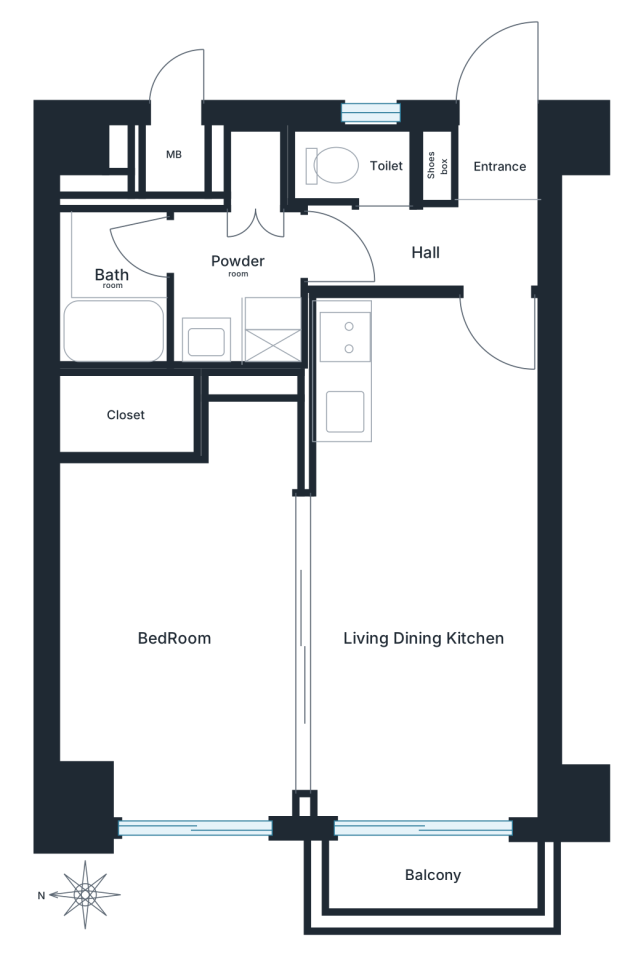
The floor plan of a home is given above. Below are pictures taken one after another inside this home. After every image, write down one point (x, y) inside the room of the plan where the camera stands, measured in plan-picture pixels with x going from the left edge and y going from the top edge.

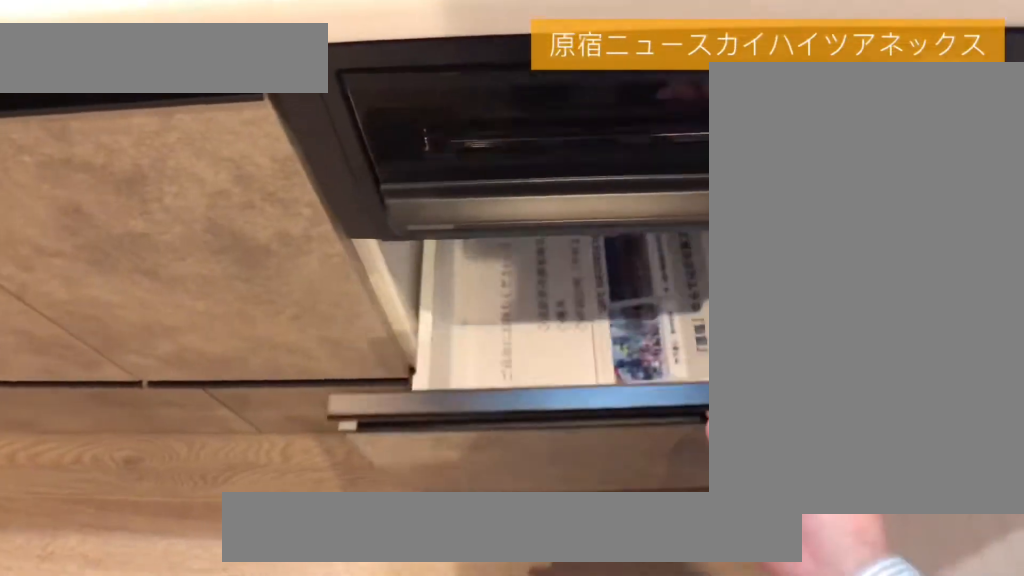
(429, 382)
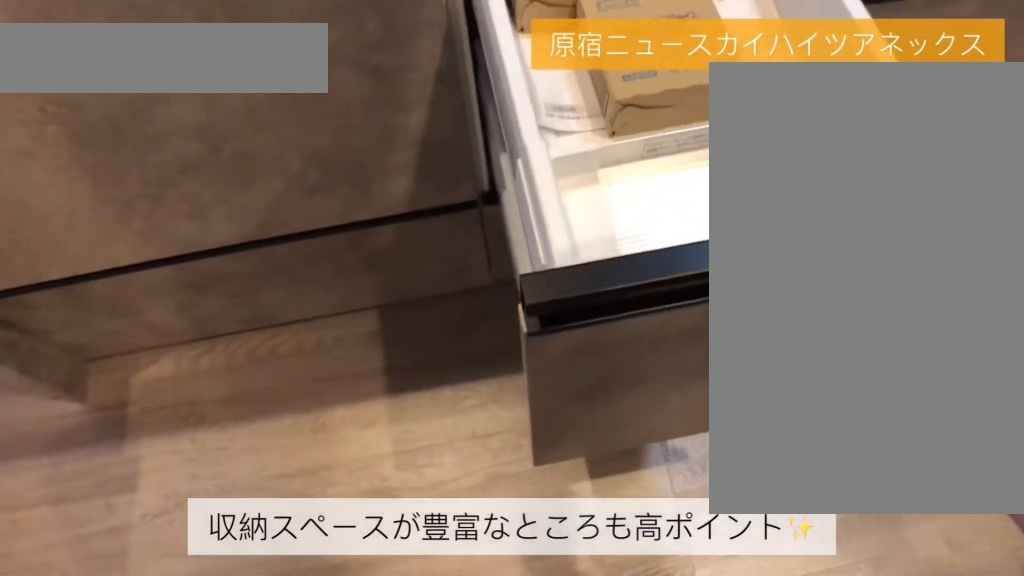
(431, 384)
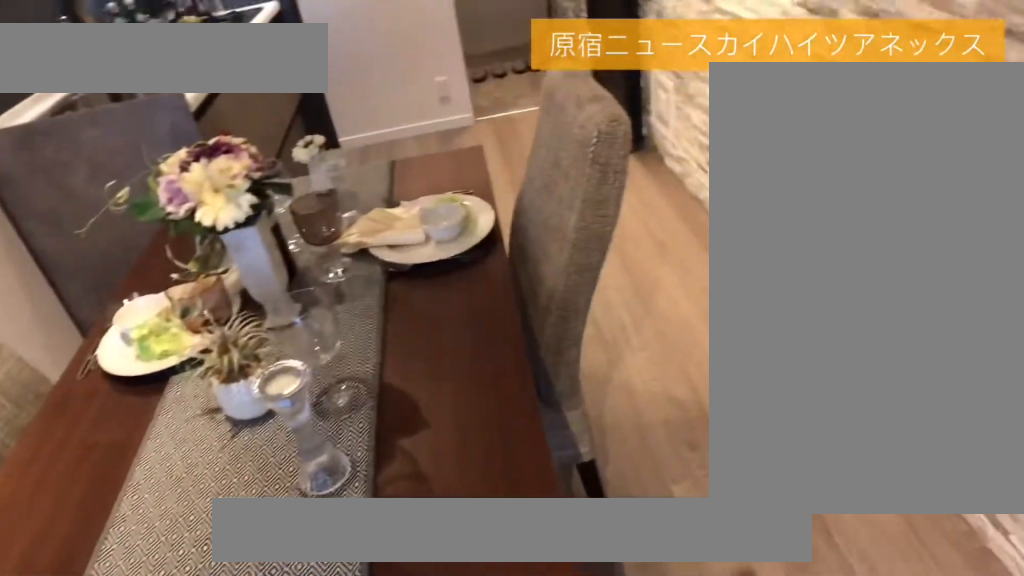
(429, 640)
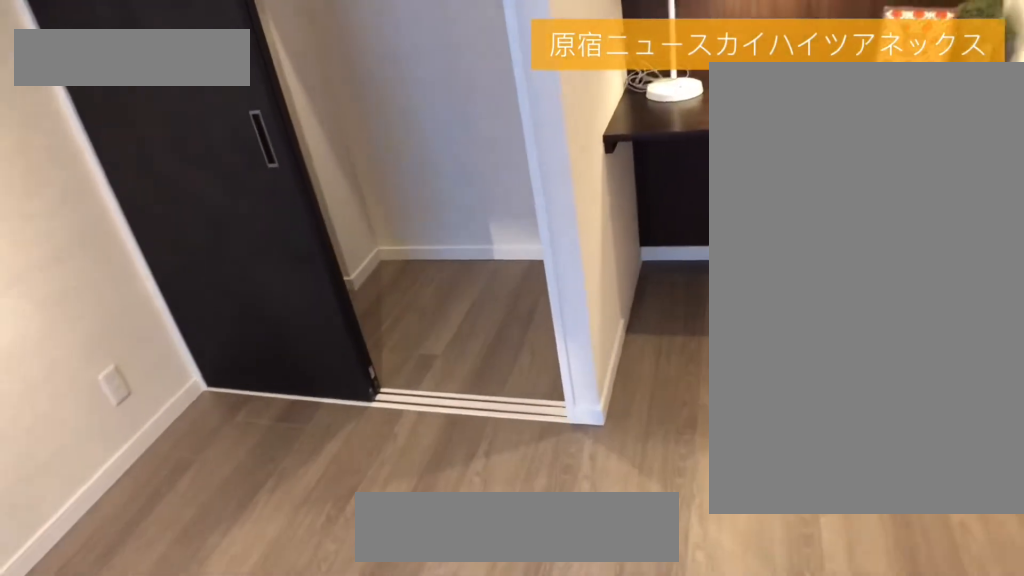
(182, 638)
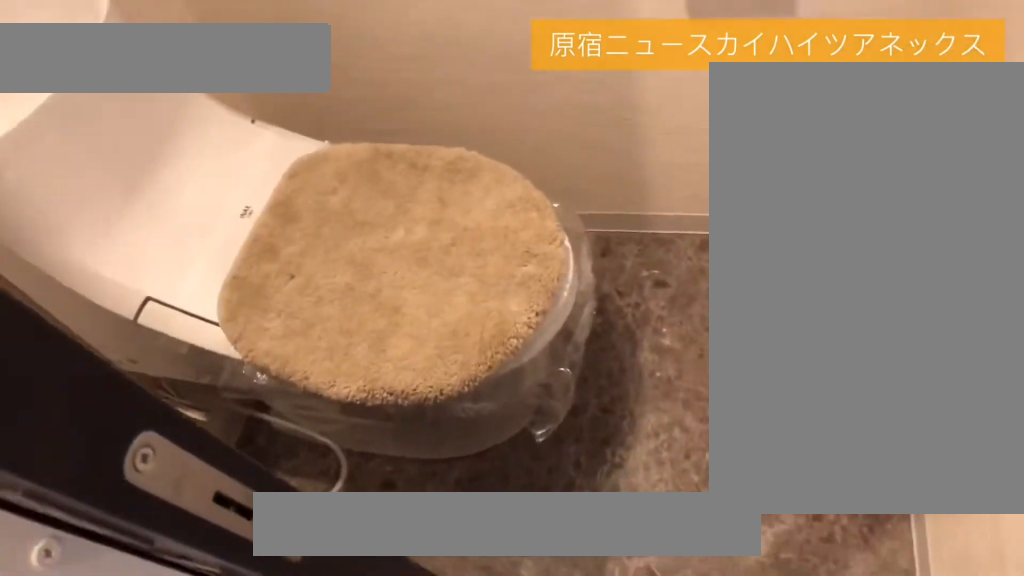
(348, 190)
